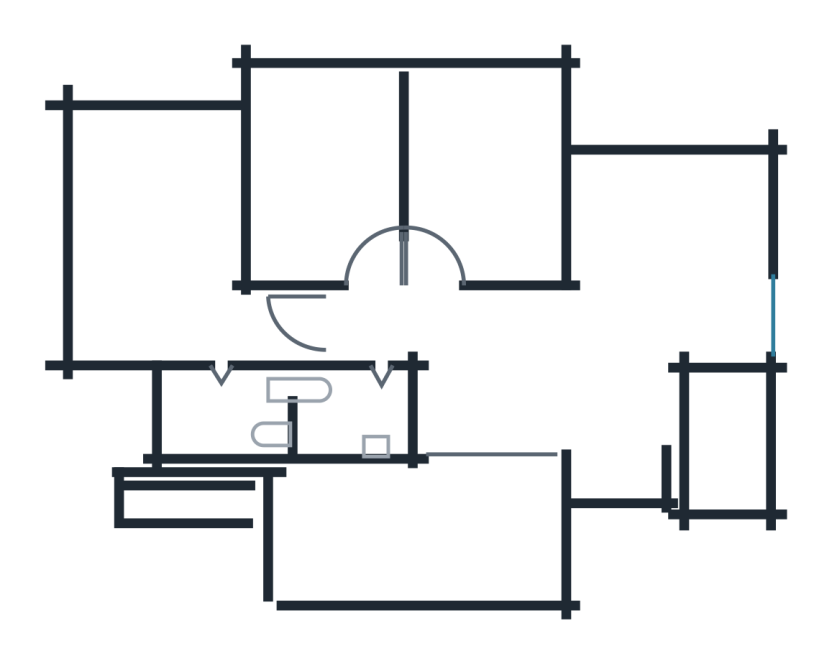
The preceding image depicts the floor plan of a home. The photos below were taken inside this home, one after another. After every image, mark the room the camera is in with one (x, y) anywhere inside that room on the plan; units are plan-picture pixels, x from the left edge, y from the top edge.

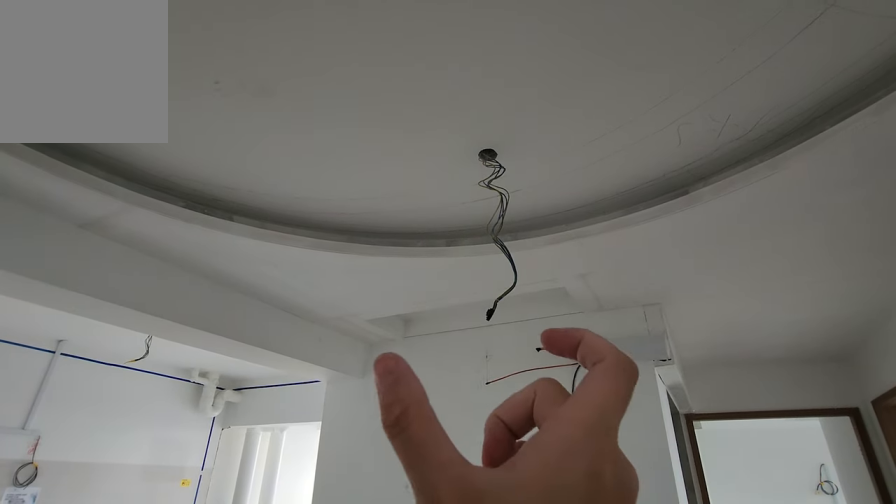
(516, 410)
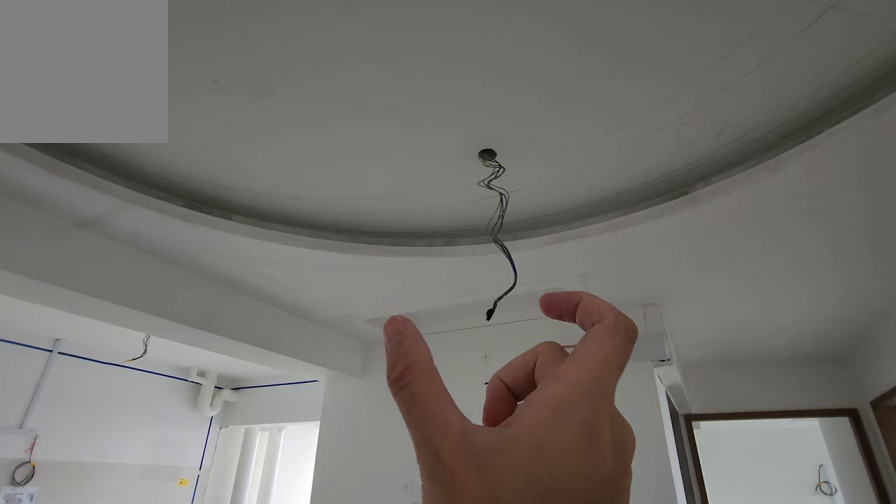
(516, 410)
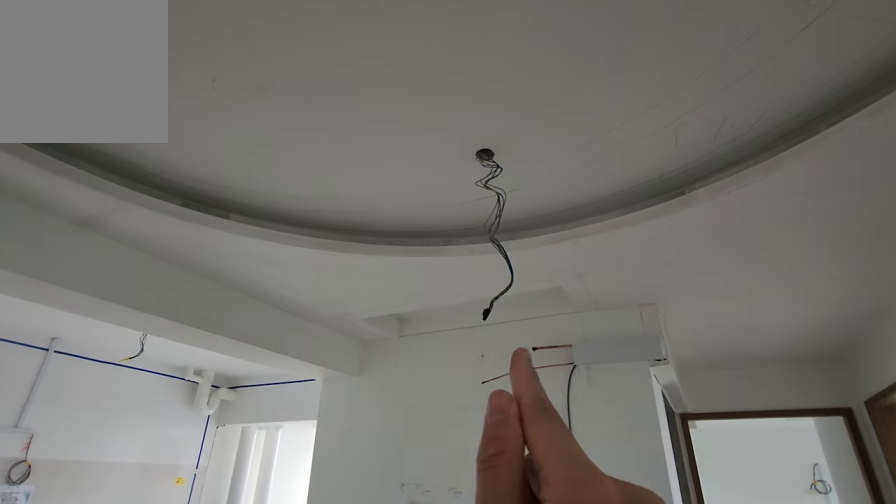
(516, 428)
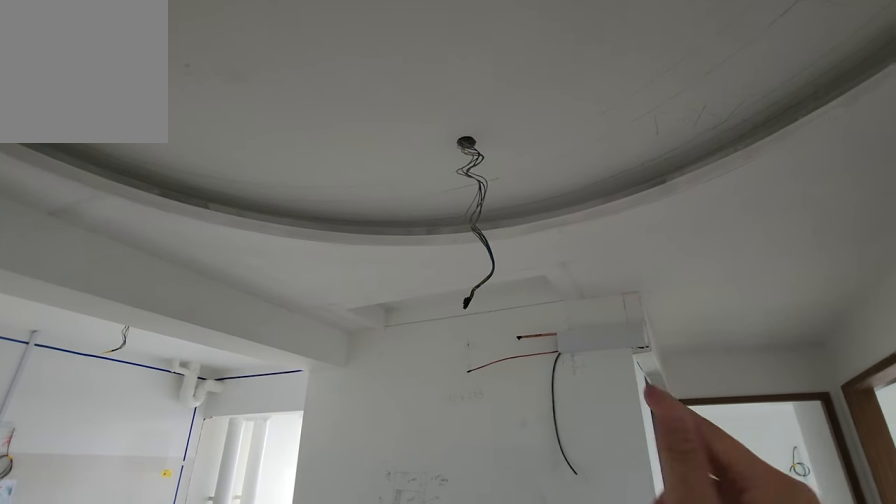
(516, 410)
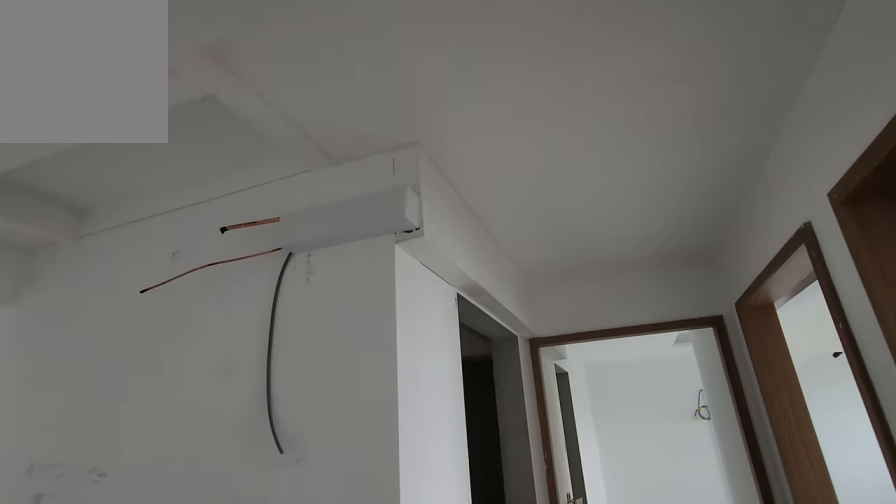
(370, 325)
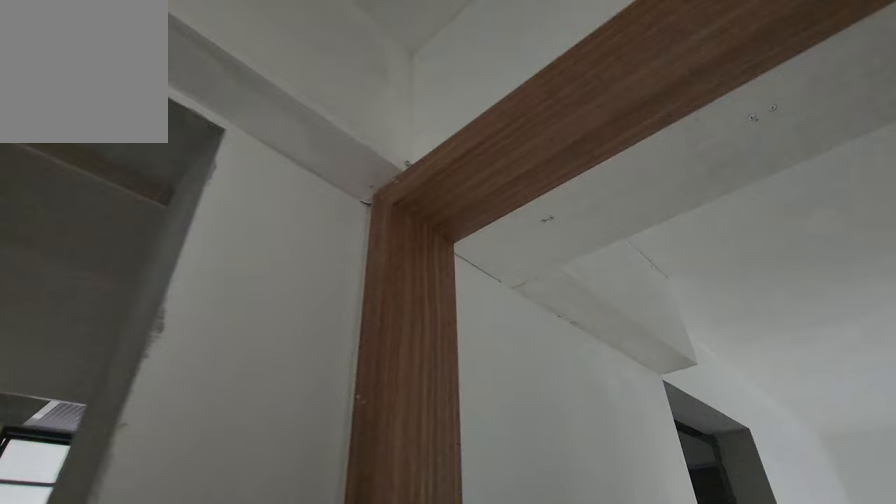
(370, 325)
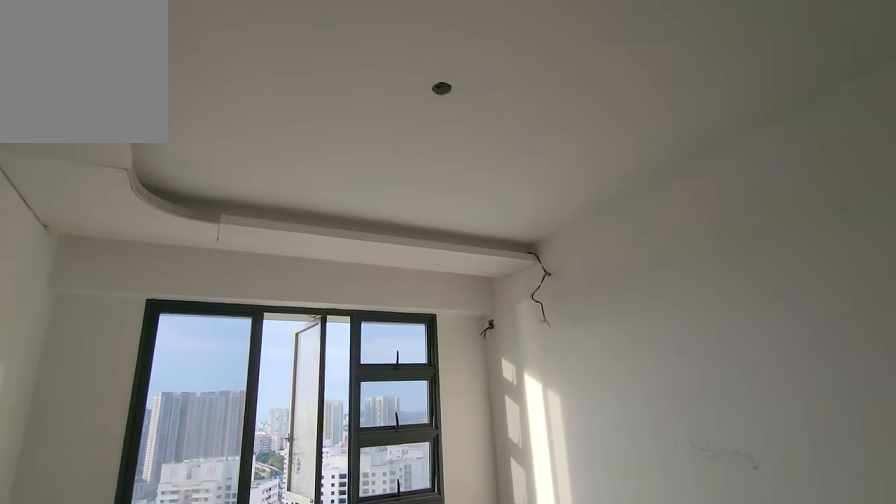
(323, 191)
